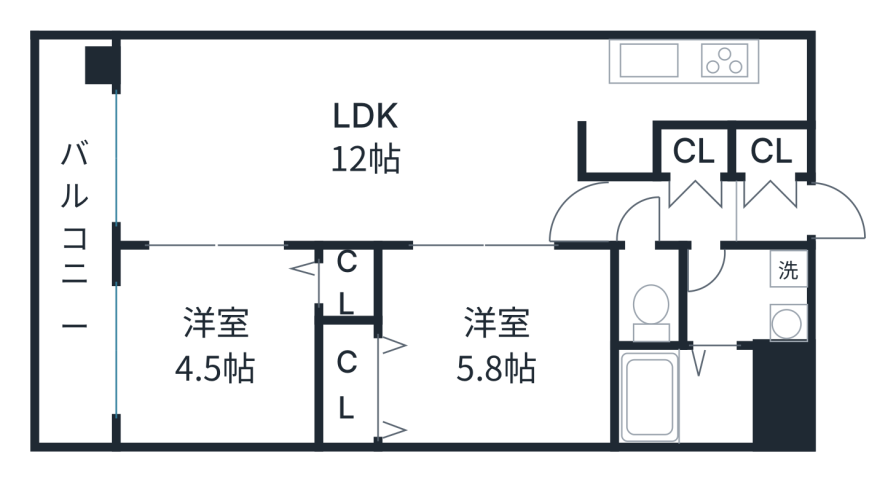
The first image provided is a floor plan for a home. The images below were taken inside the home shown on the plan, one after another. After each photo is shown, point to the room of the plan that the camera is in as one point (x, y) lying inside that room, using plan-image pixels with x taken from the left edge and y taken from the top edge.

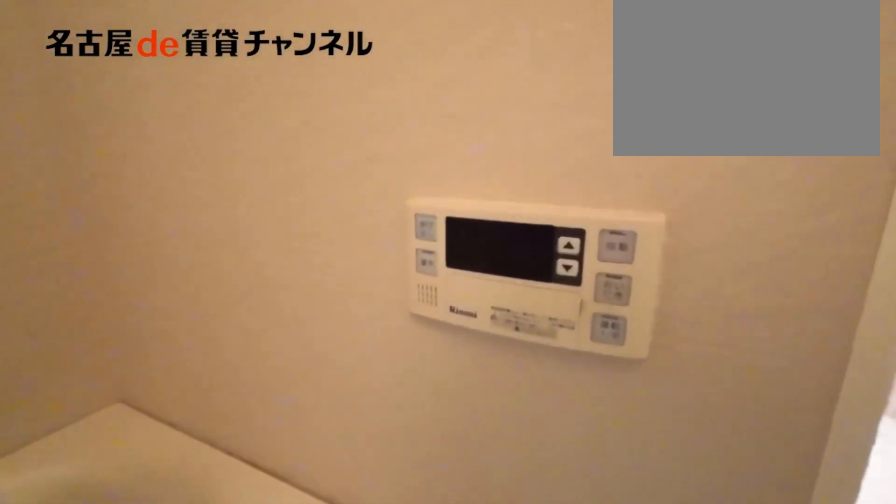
(682, 394)
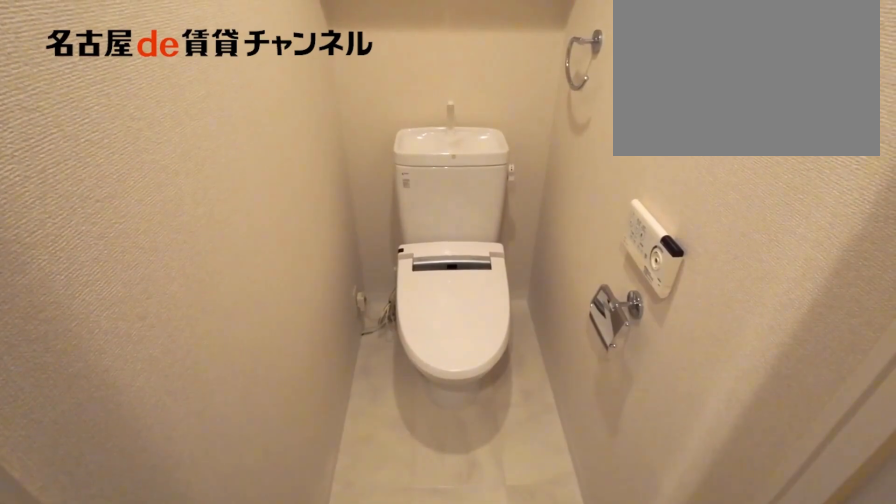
(648, 295)
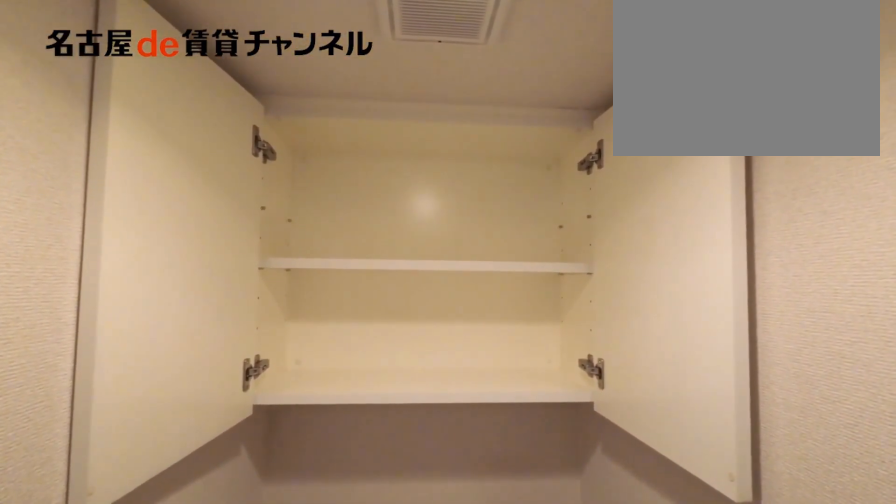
(648, 295)
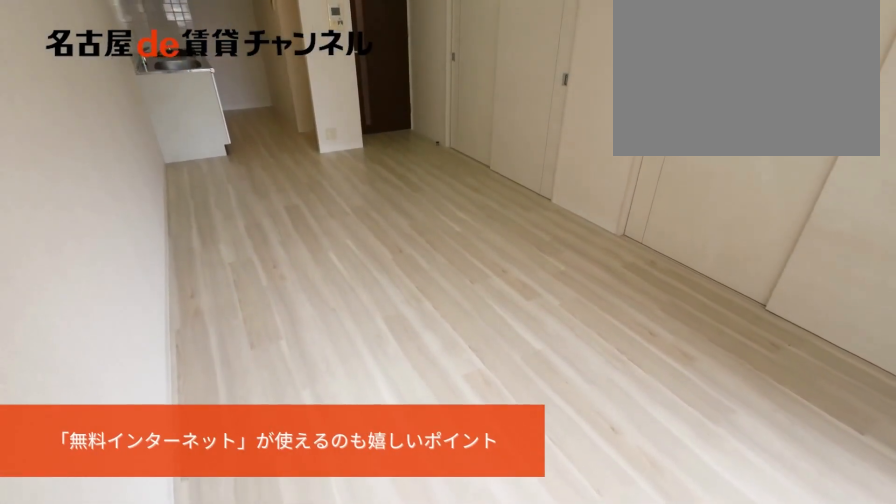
(360, 140)
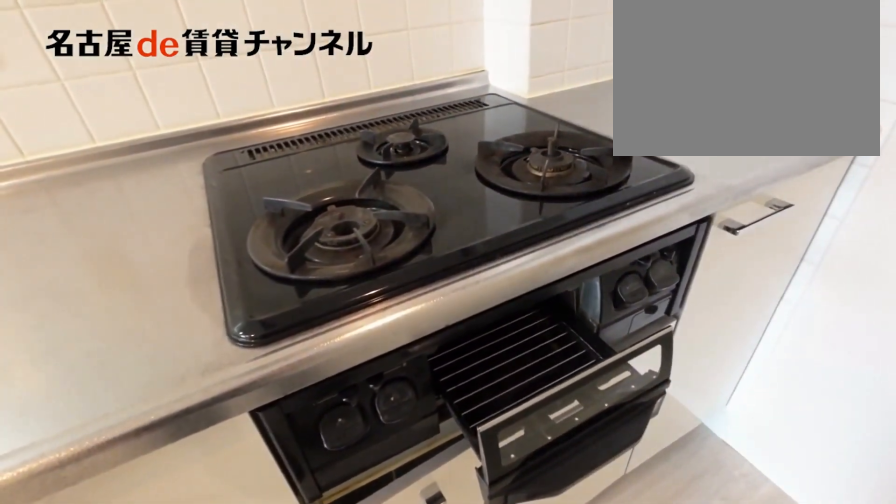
(696, 81)
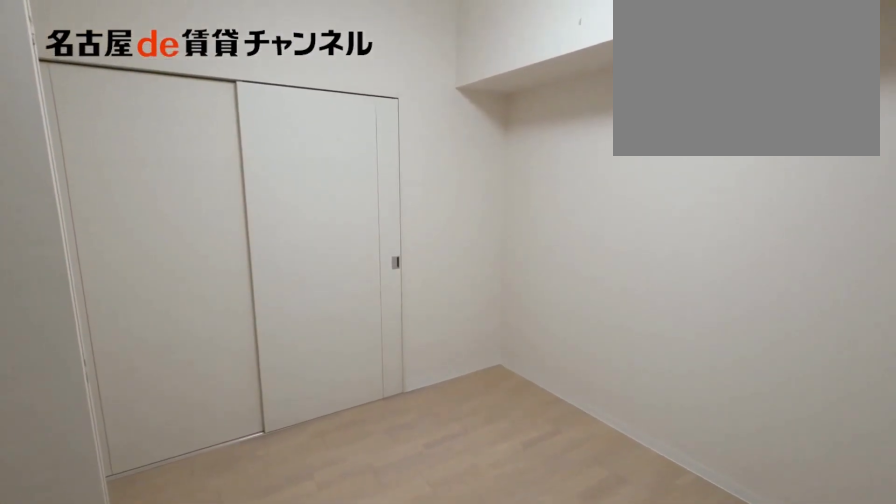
(475, 346)
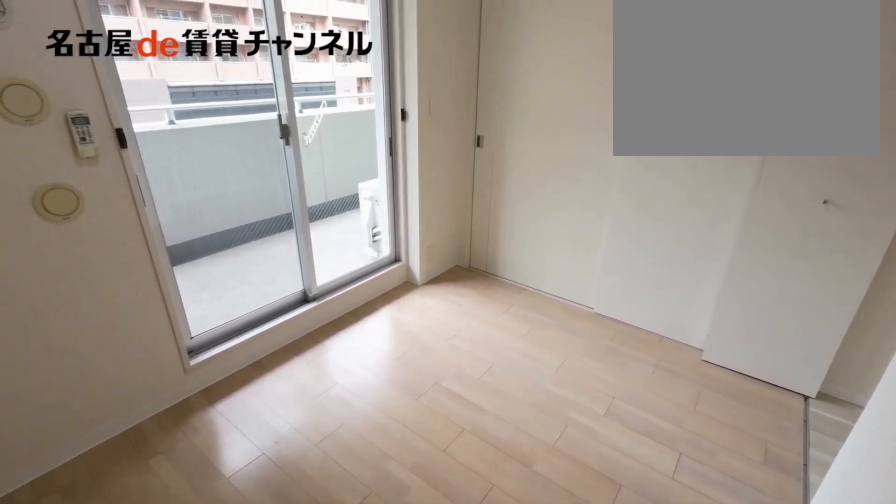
(229, 334)
